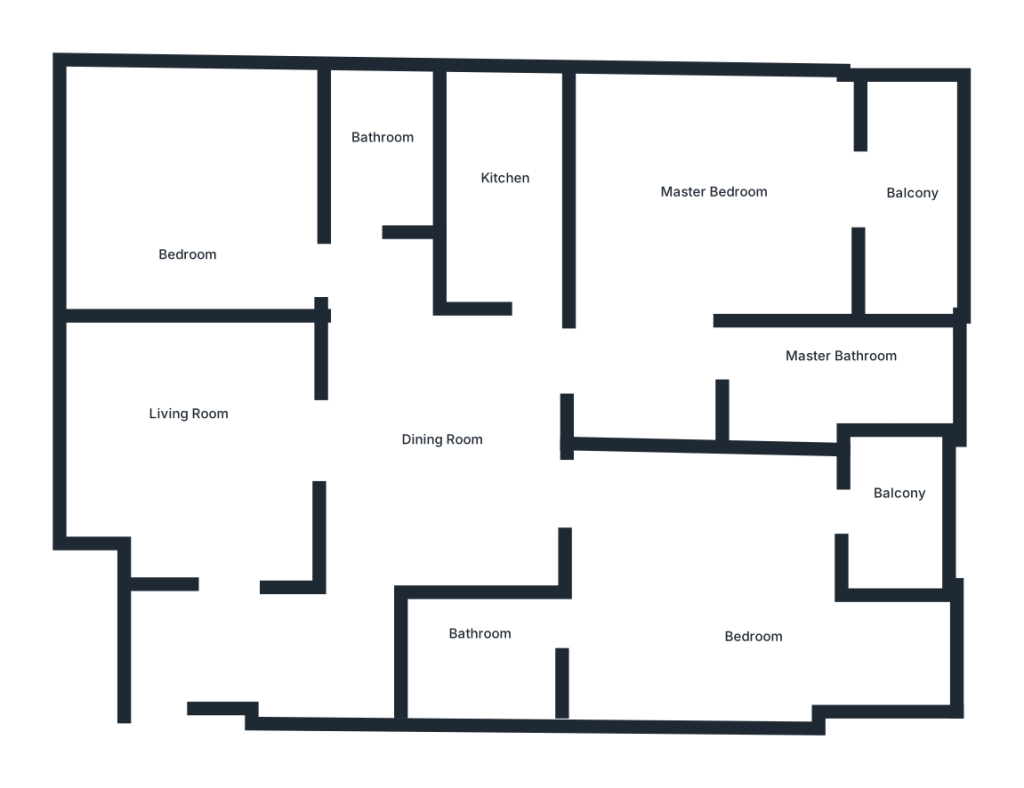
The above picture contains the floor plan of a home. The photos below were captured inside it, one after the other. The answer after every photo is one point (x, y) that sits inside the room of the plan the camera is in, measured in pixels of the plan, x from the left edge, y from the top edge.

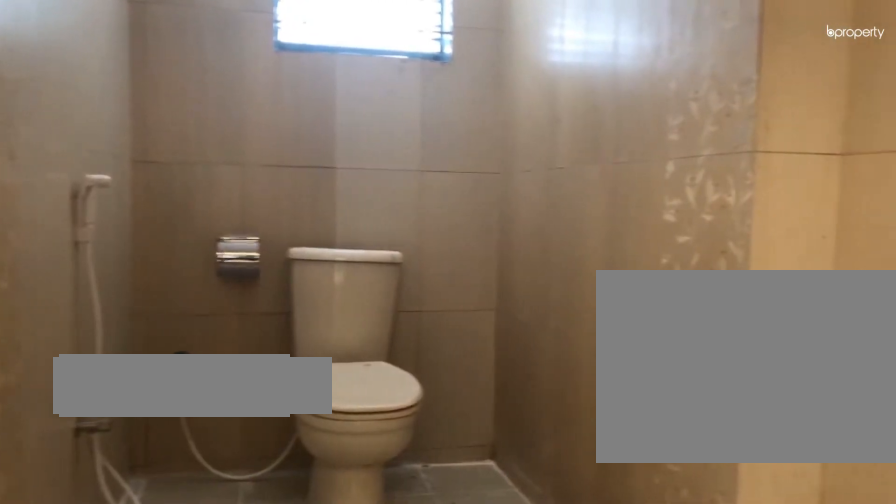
(817, 370)
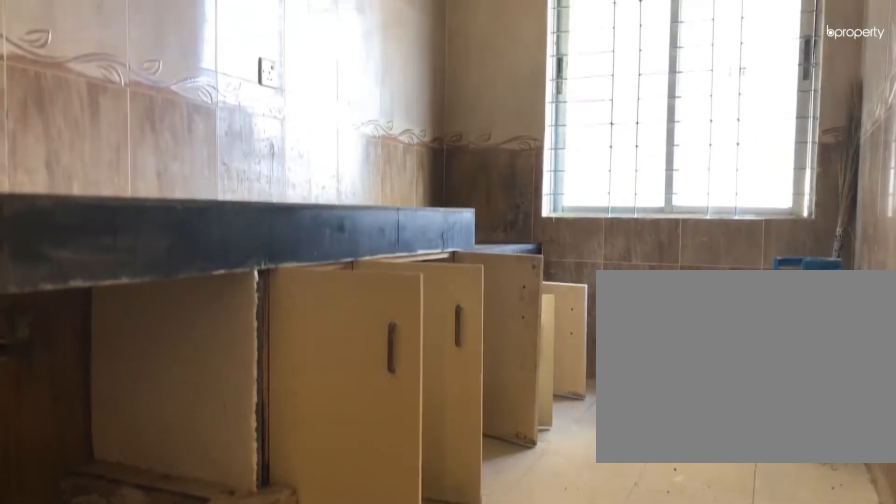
(505, 190)
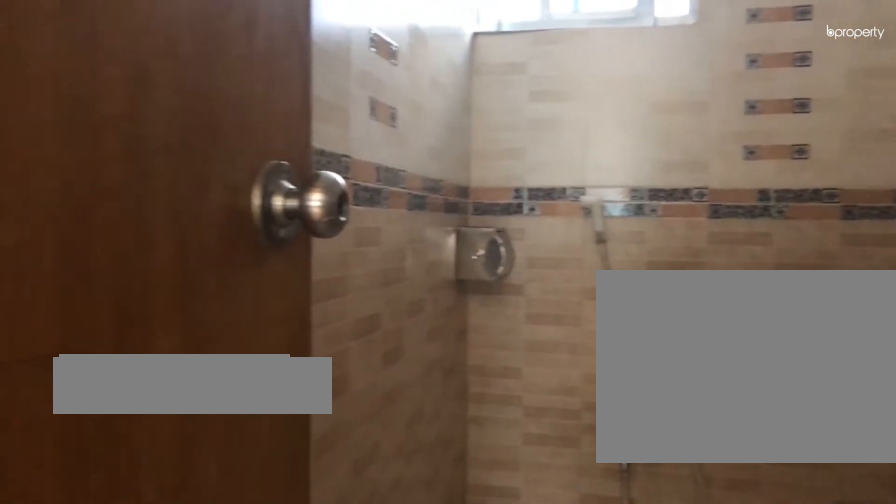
(383, 137)
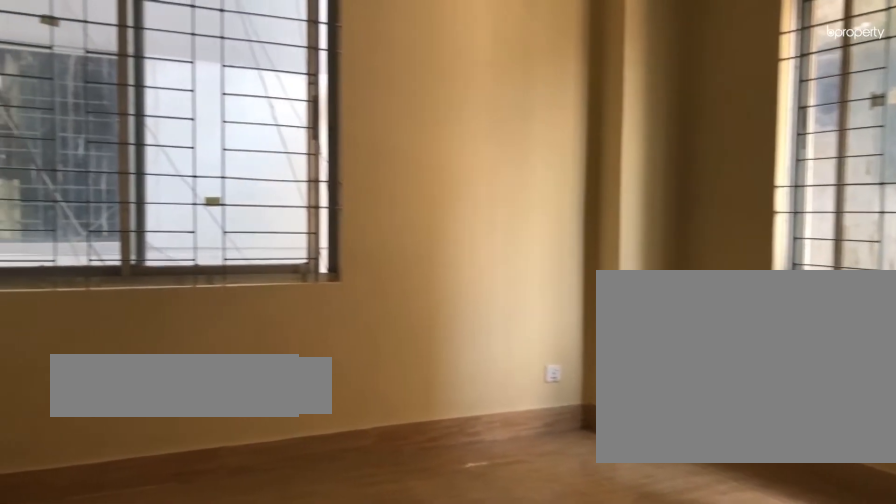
(193, 166)
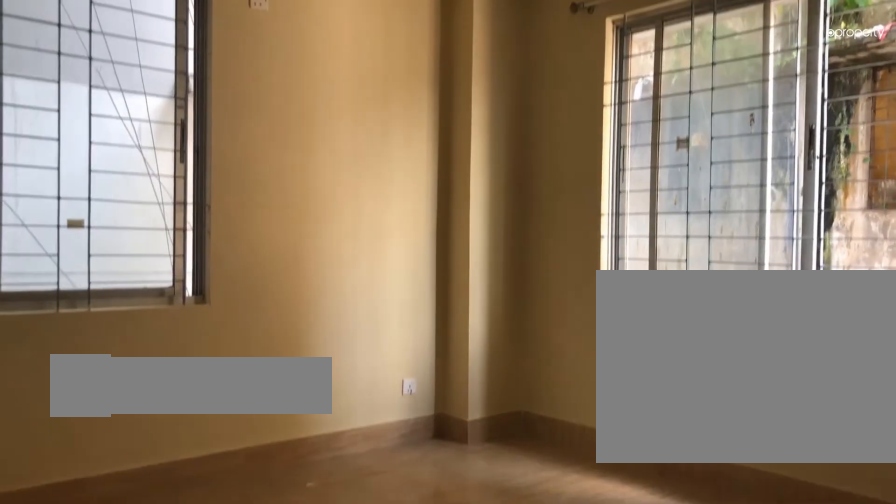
(193, 167)
